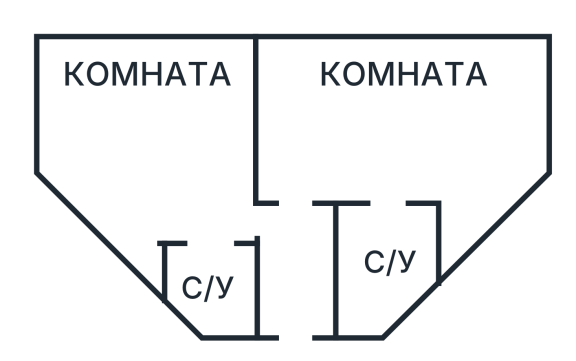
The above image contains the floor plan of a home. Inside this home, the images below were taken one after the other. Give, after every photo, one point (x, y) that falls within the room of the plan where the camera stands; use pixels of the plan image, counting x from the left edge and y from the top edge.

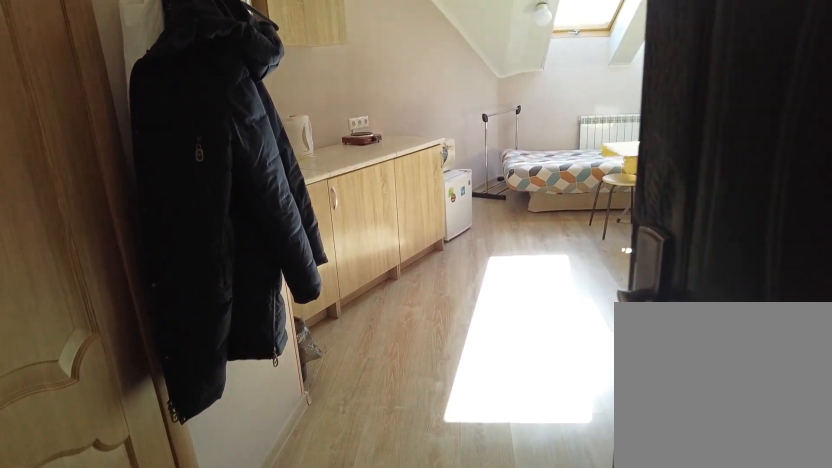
(277, 230)
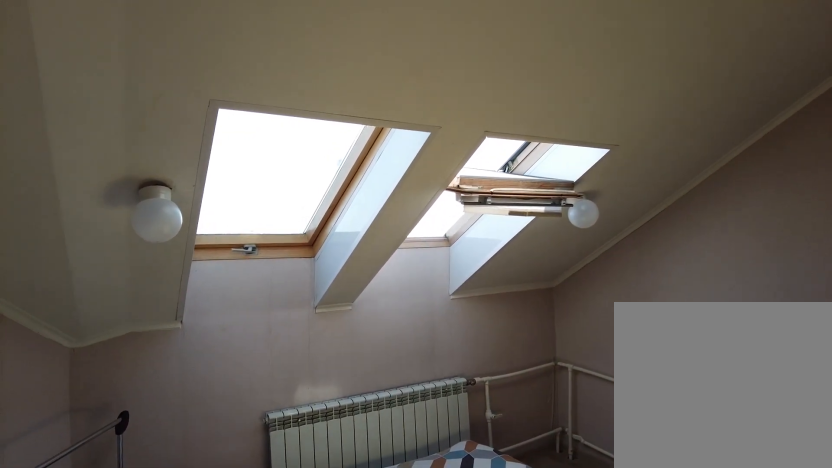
(188, 193)
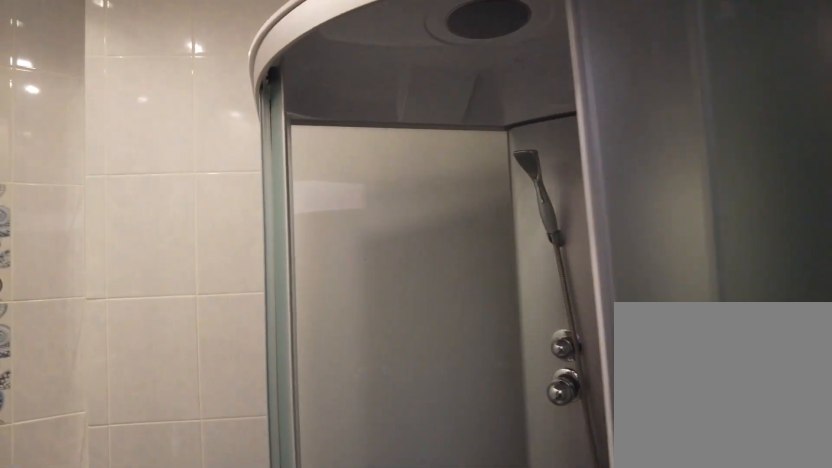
(222, 275)
